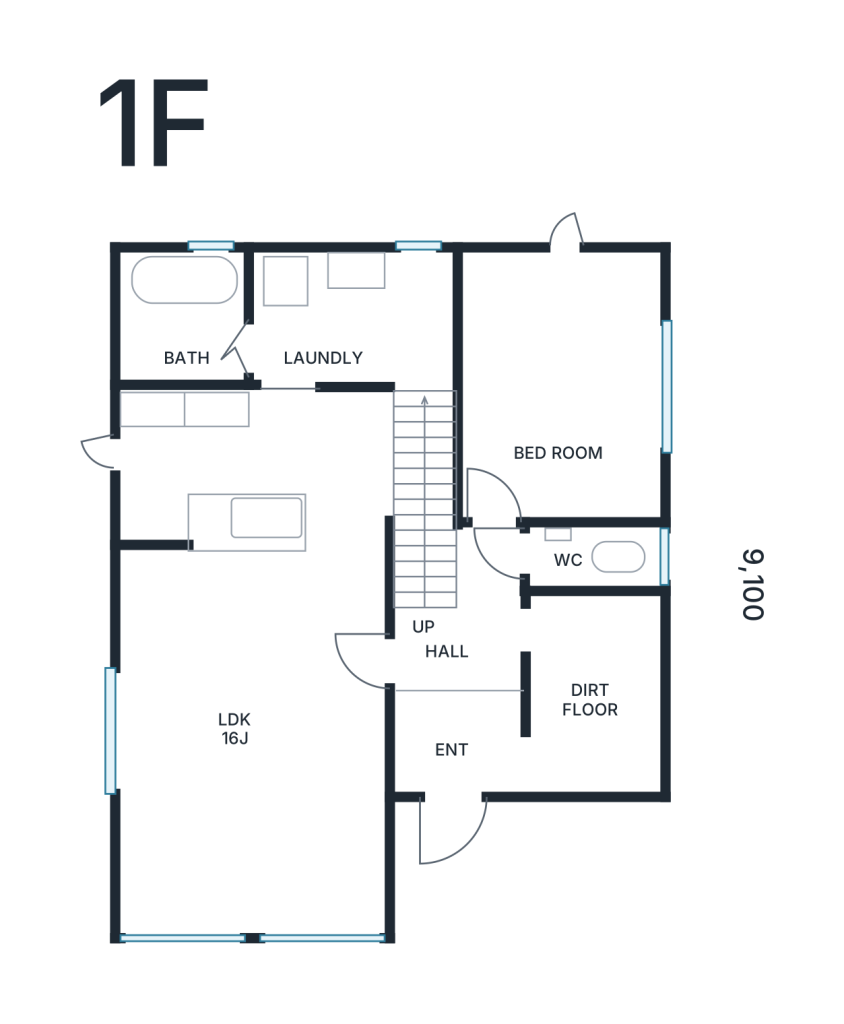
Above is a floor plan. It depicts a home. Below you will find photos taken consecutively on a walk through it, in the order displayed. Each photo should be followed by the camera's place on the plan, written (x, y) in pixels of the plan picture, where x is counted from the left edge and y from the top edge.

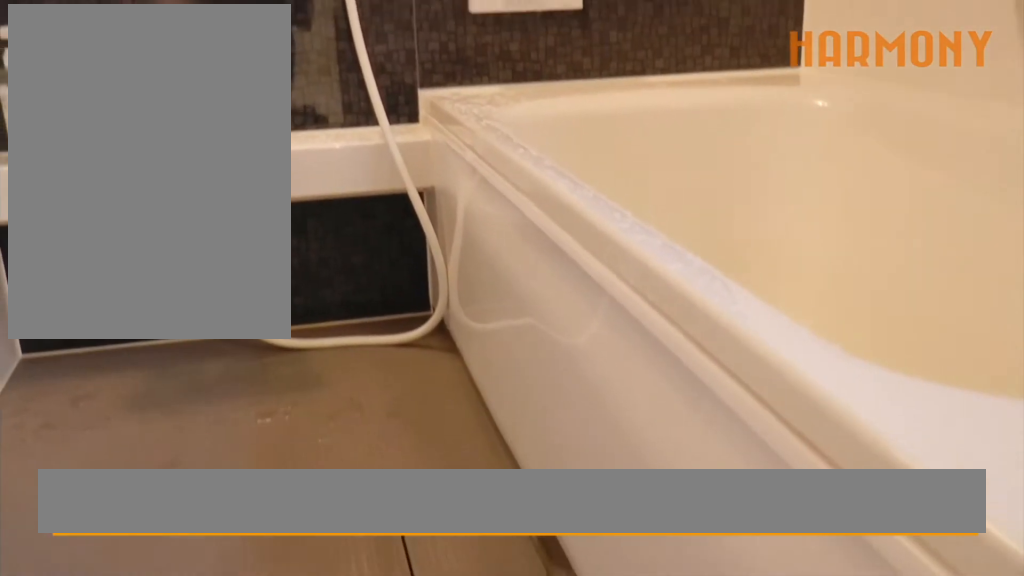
(218, 348)
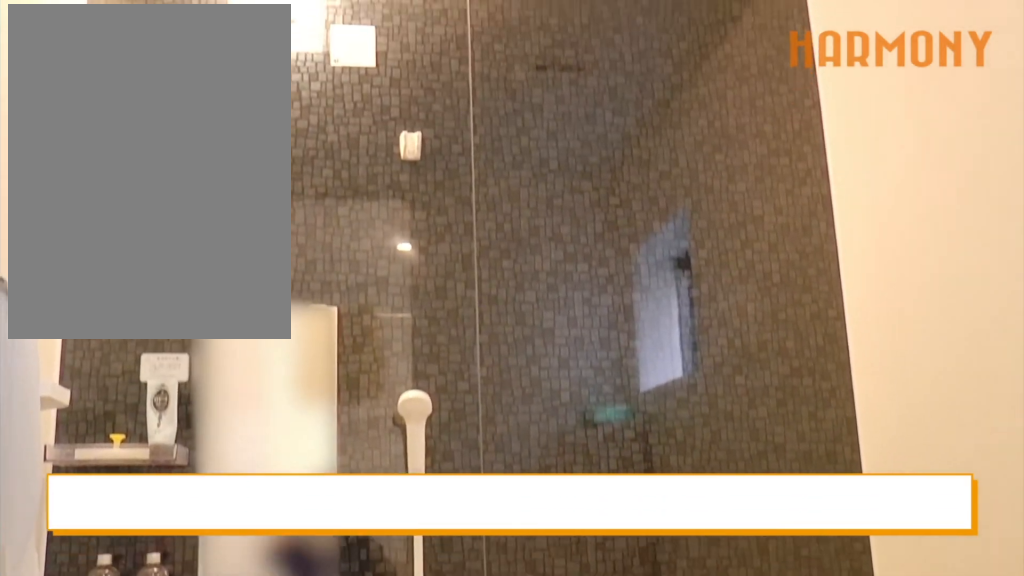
(219, 350)
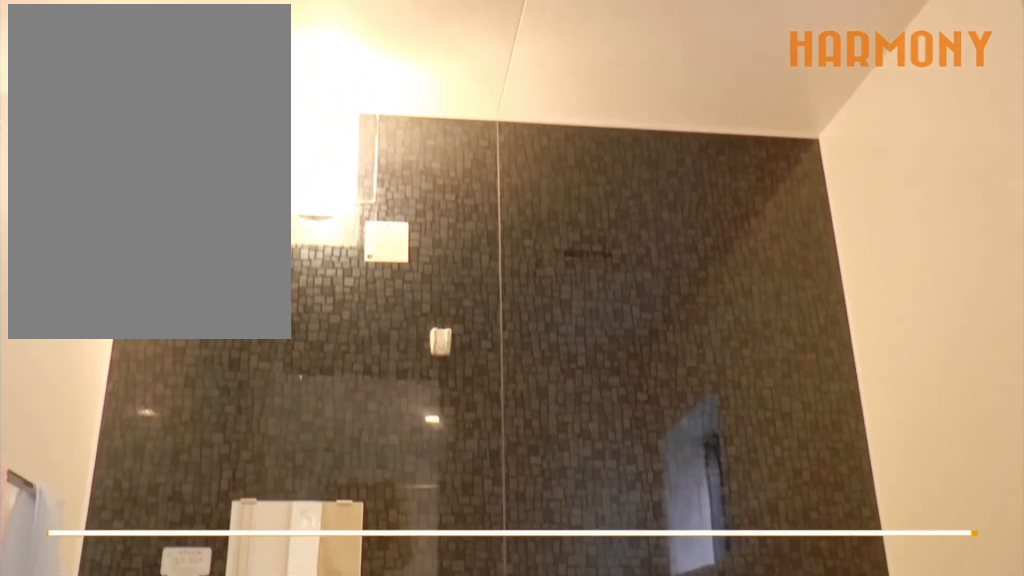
(219, 350)
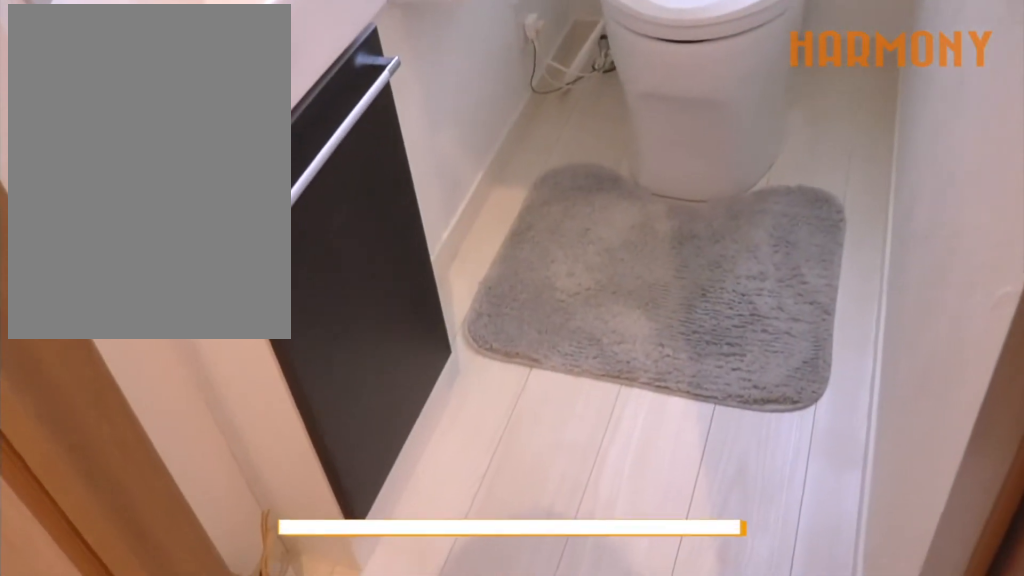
(545, 555)
